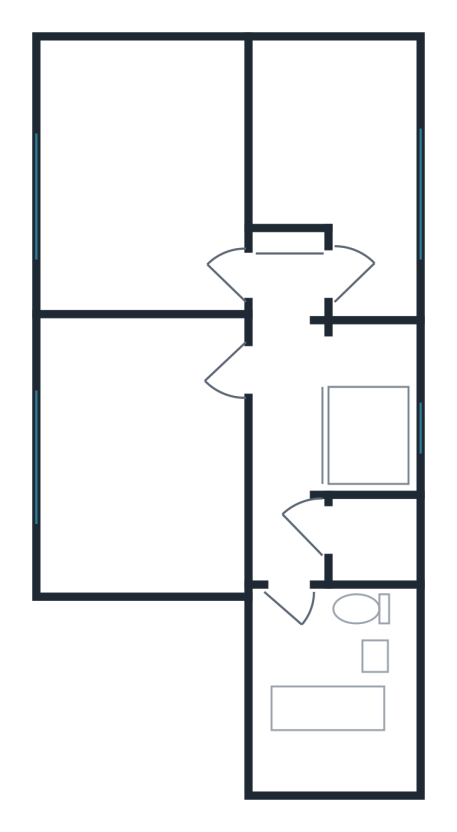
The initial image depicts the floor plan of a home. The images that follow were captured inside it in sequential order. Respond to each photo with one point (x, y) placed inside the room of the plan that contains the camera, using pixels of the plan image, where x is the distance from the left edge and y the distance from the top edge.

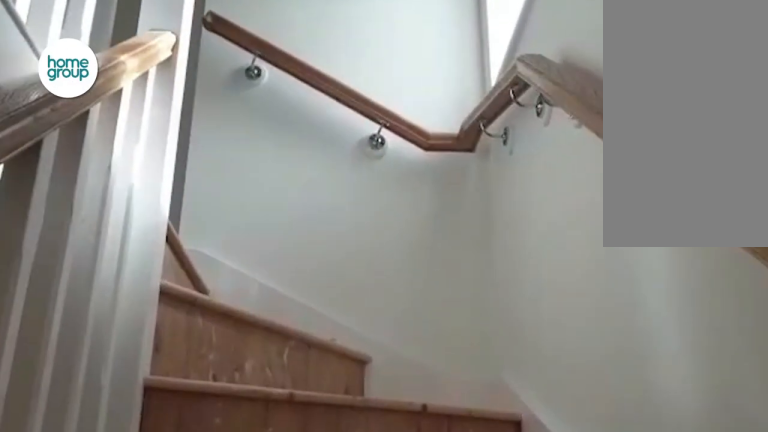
(326, 424)
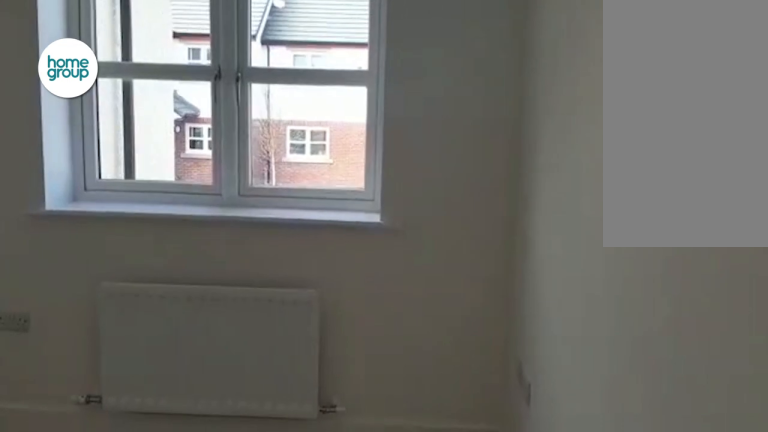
(145, 449)
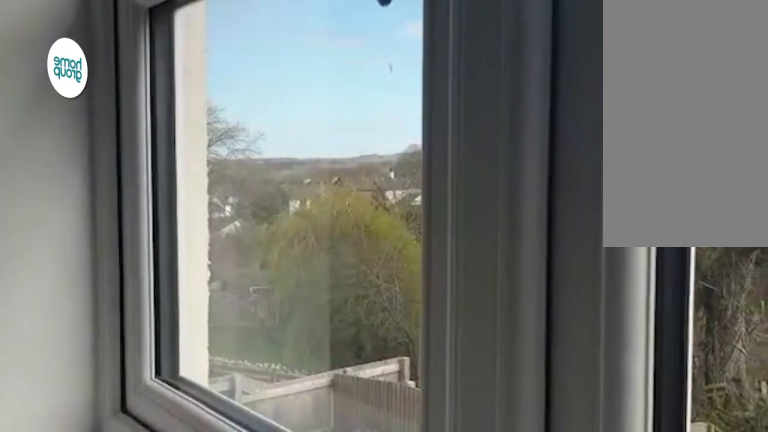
(150, 205)
